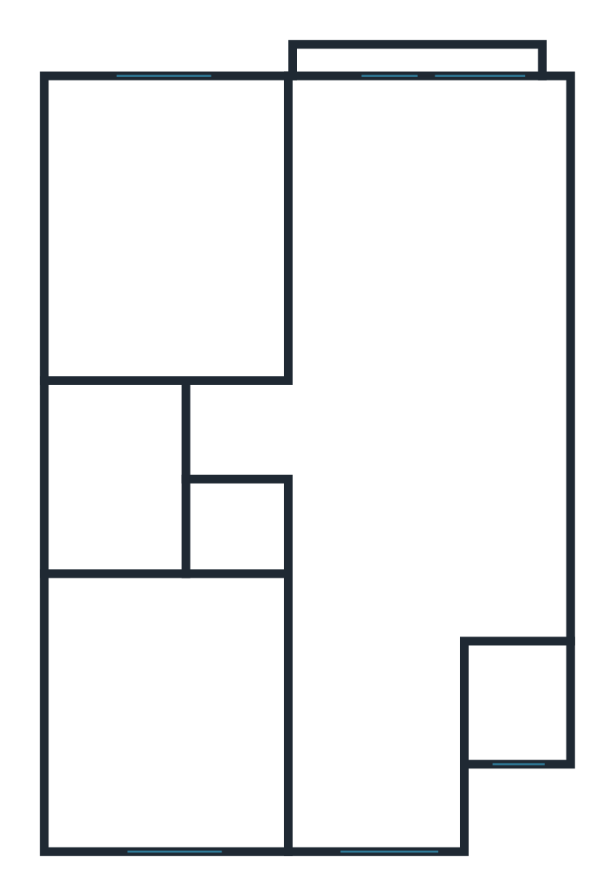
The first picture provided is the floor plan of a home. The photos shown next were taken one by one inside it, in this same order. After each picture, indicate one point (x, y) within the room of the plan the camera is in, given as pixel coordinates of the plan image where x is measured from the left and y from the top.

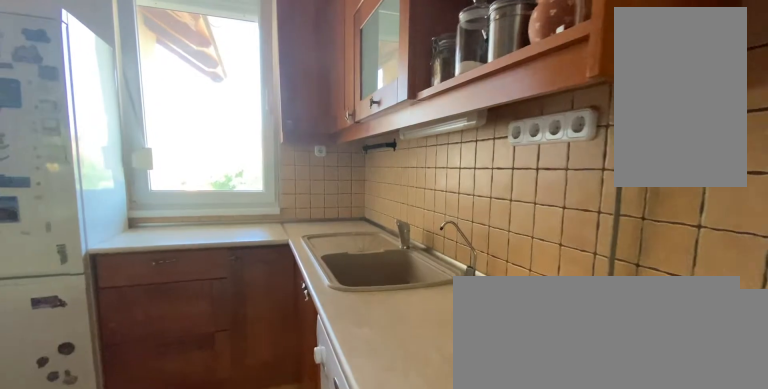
(370, 717)
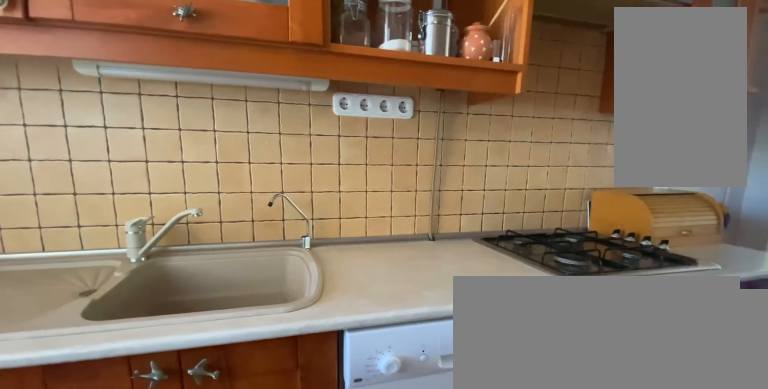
(370, 717)
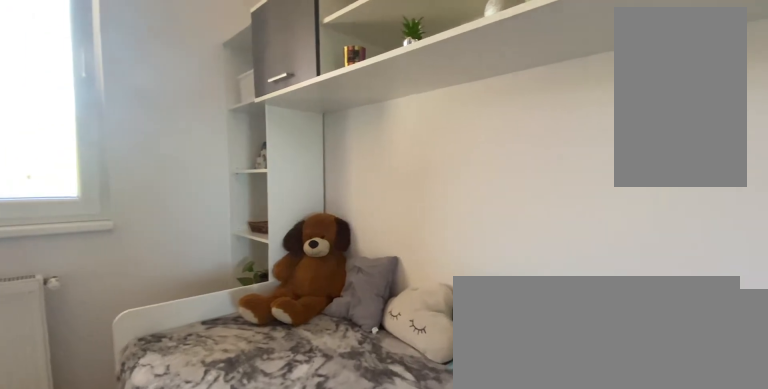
(186, 717)
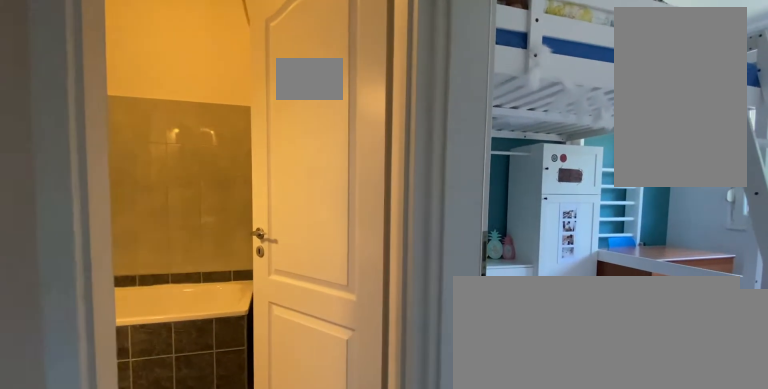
(246, 430)
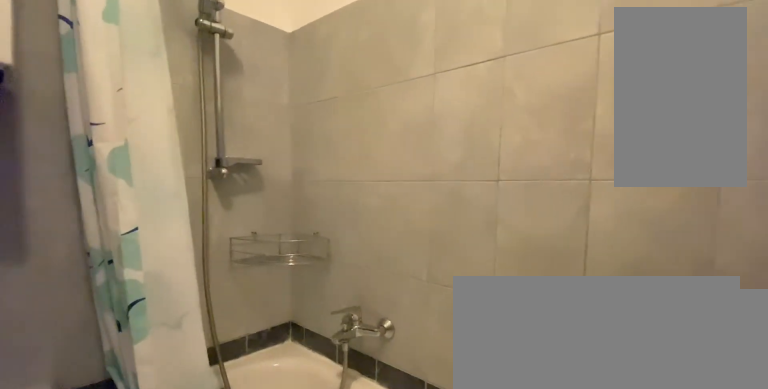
(123, 474)
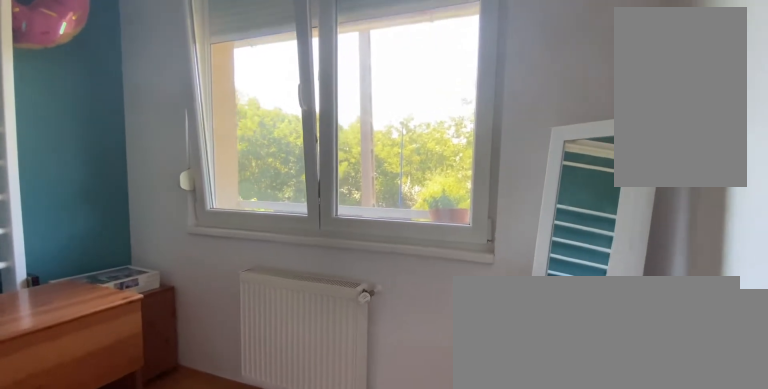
(185, 250)
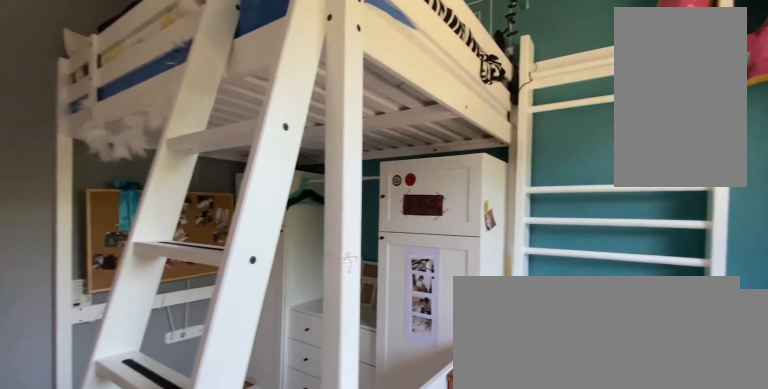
(185, 250)
